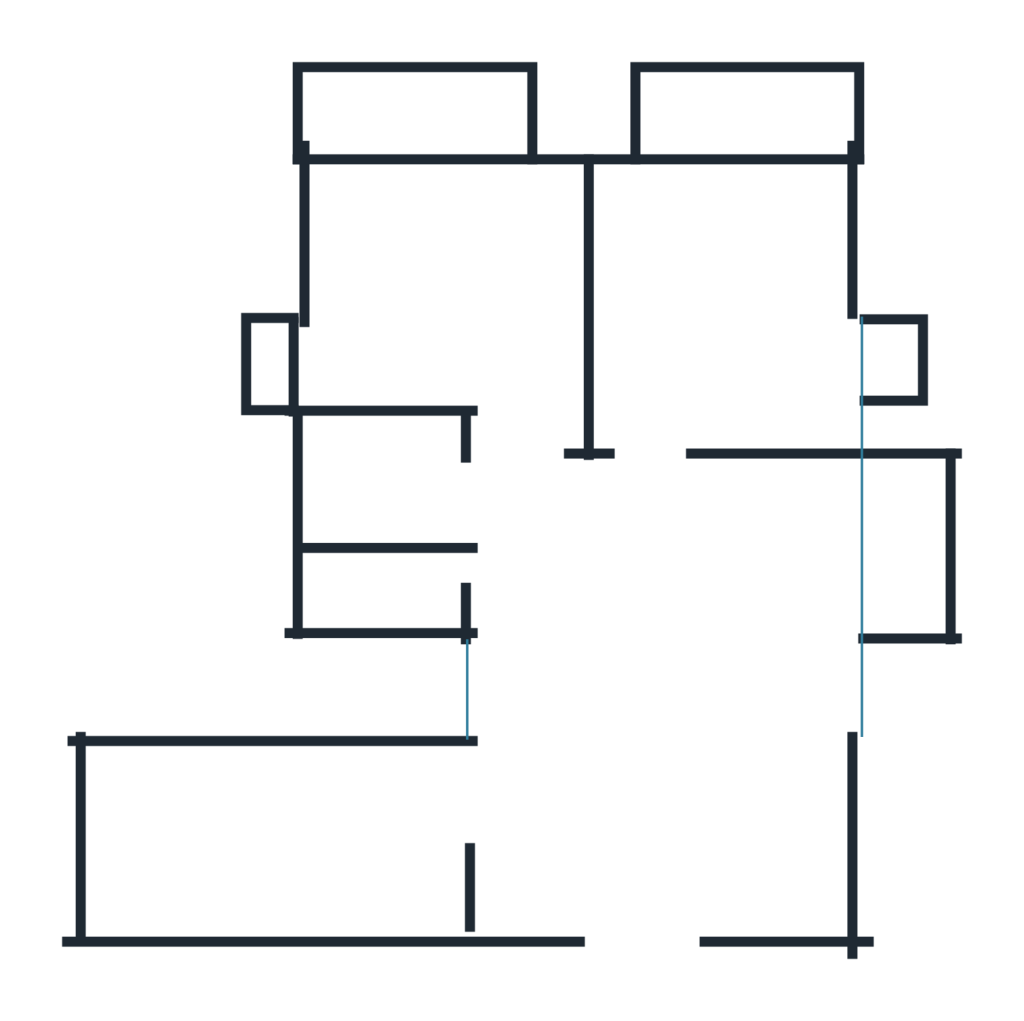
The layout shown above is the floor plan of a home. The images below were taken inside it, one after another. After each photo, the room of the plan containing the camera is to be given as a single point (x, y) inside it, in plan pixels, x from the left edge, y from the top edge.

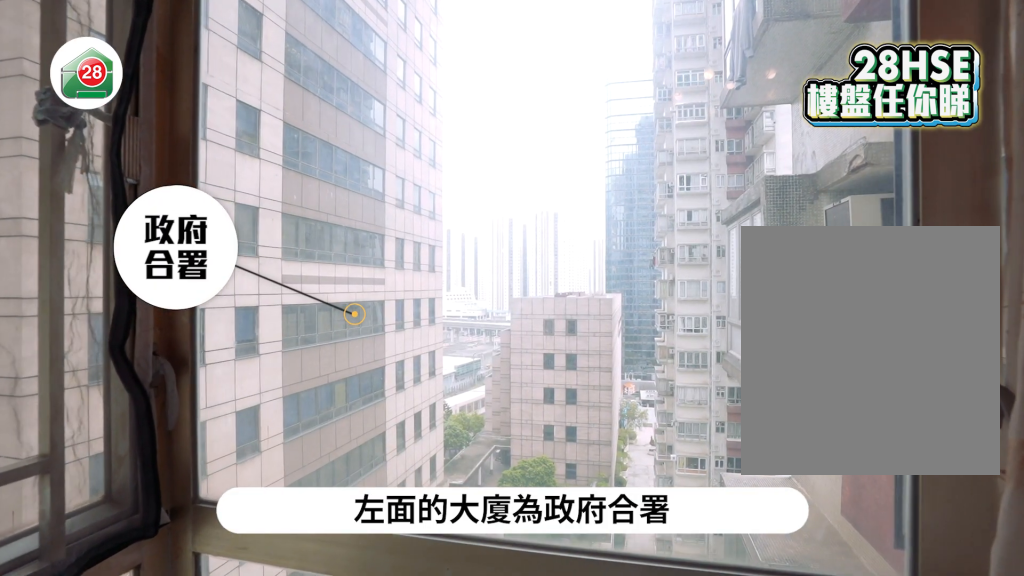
(666, 719)
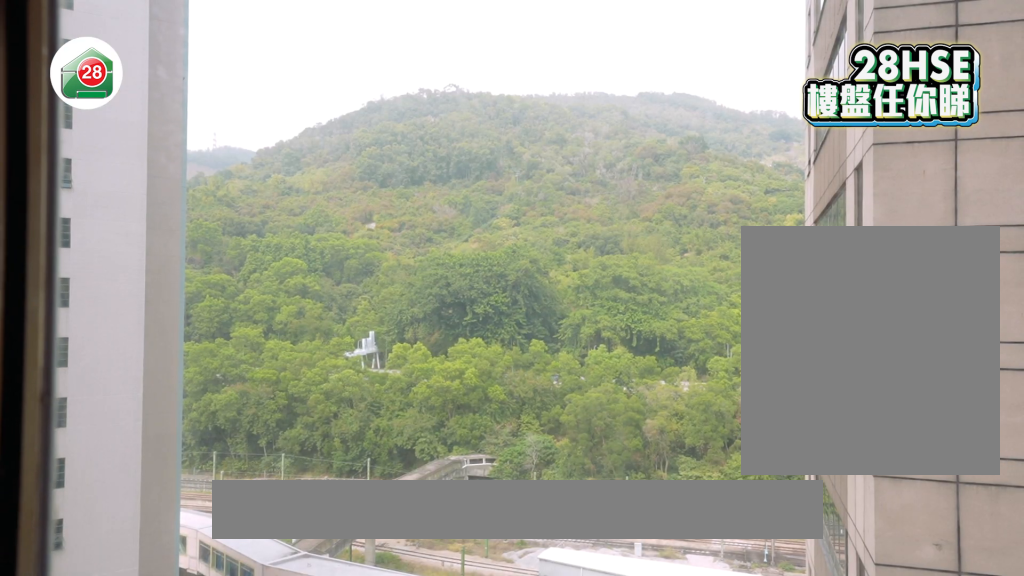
(725, 305)
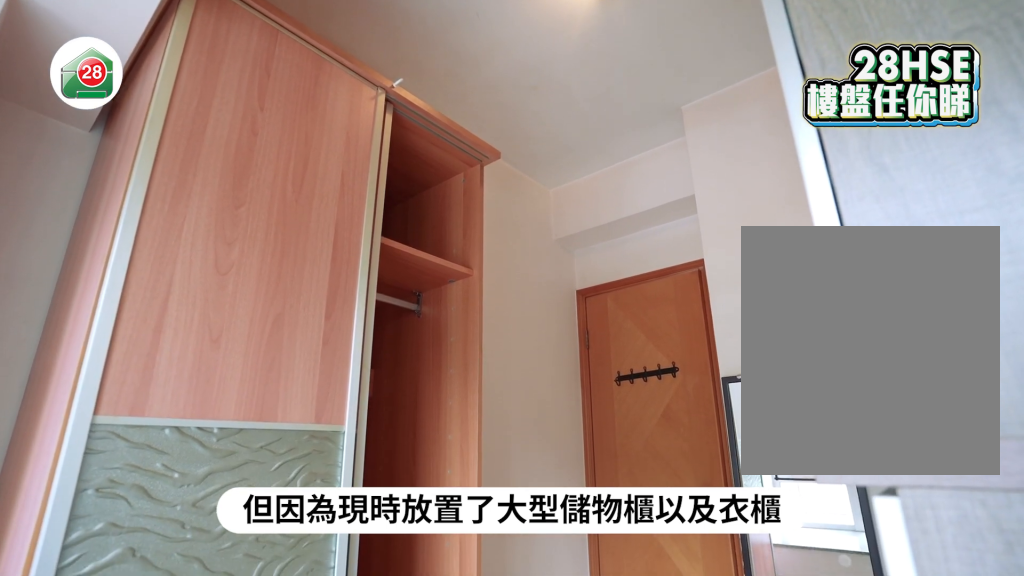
(449, 306)
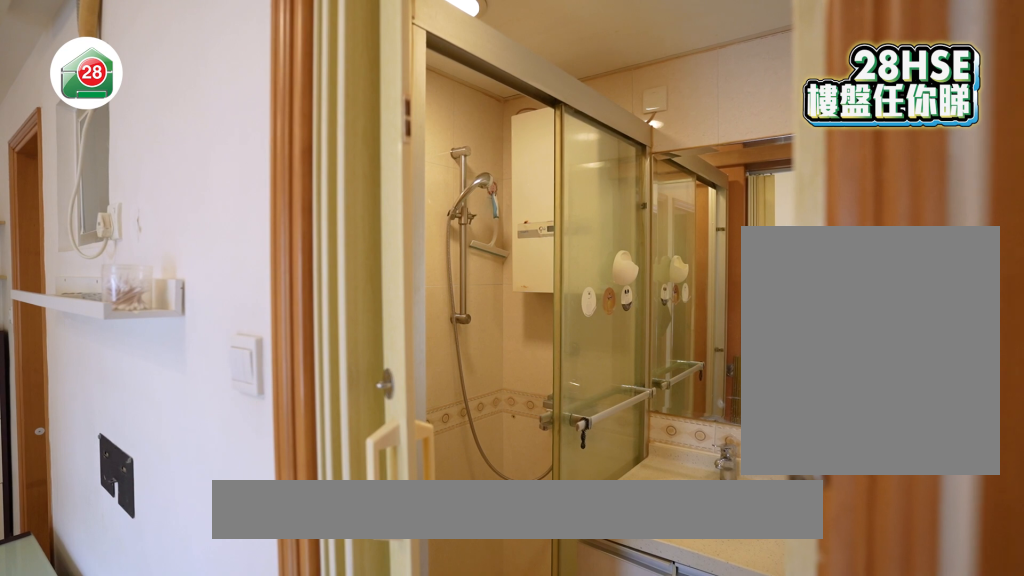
(382, 508)
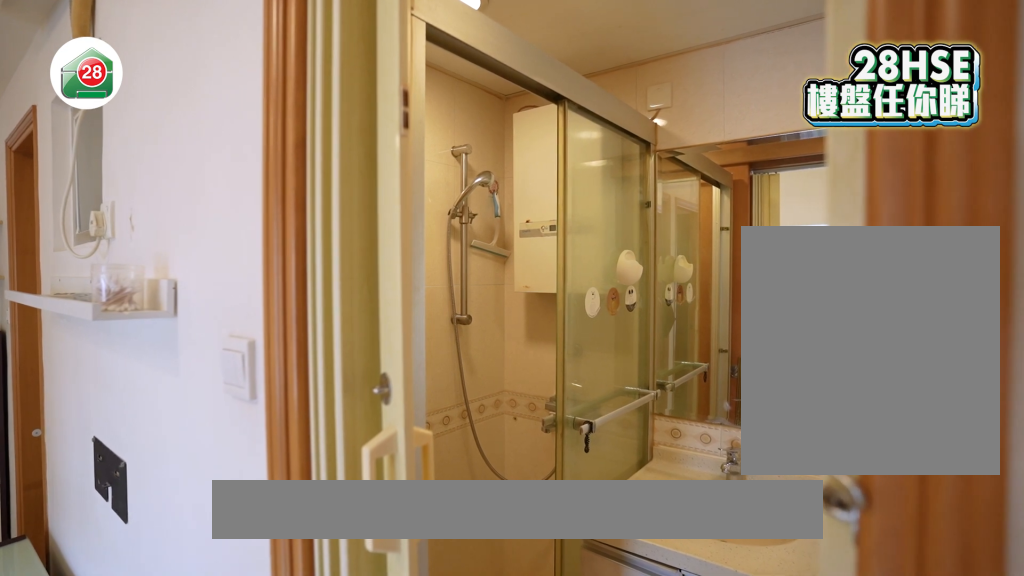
(380, 518)
